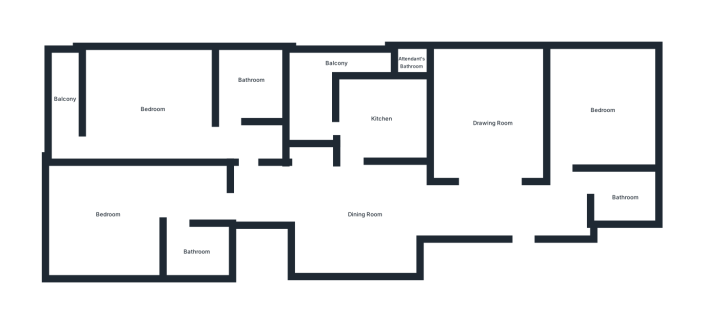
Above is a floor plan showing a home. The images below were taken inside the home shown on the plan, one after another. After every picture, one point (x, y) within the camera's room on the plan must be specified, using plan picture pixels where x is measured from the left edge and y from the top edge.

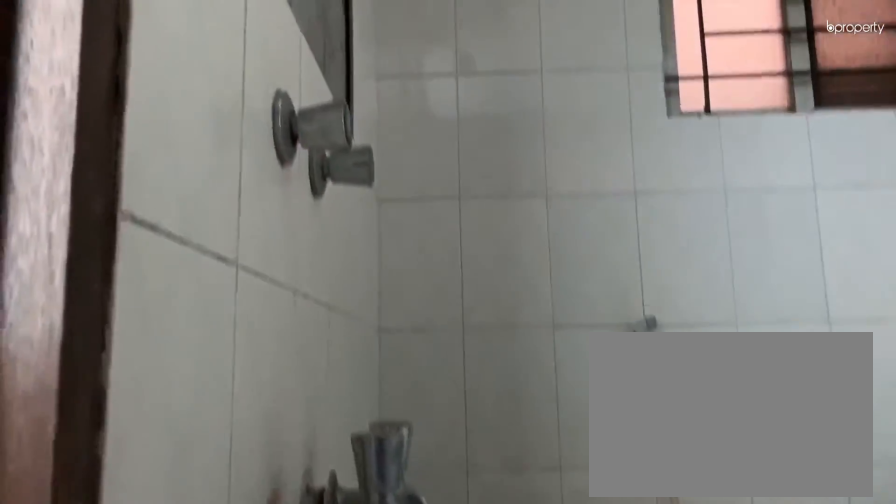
(197, 250)
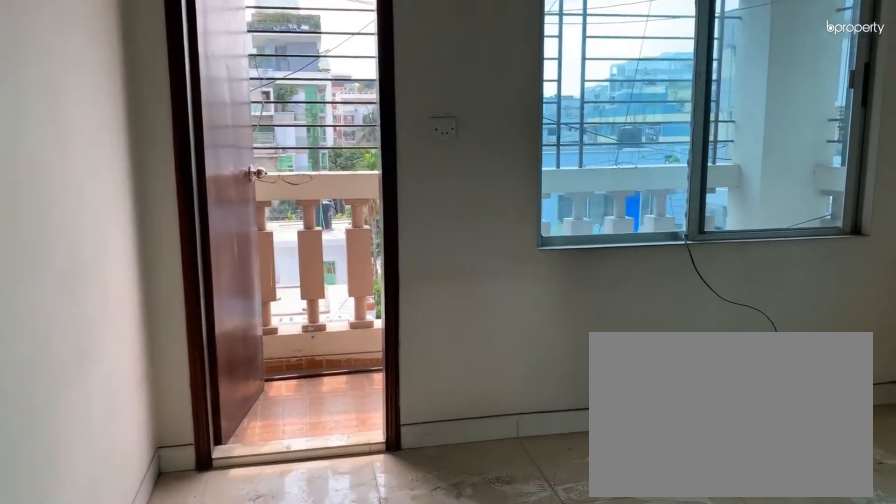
(155, 111)
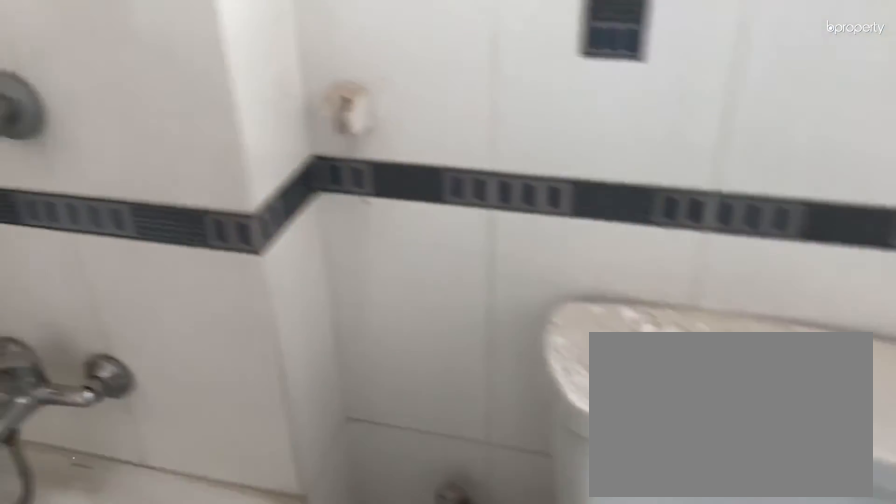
(253, 80)
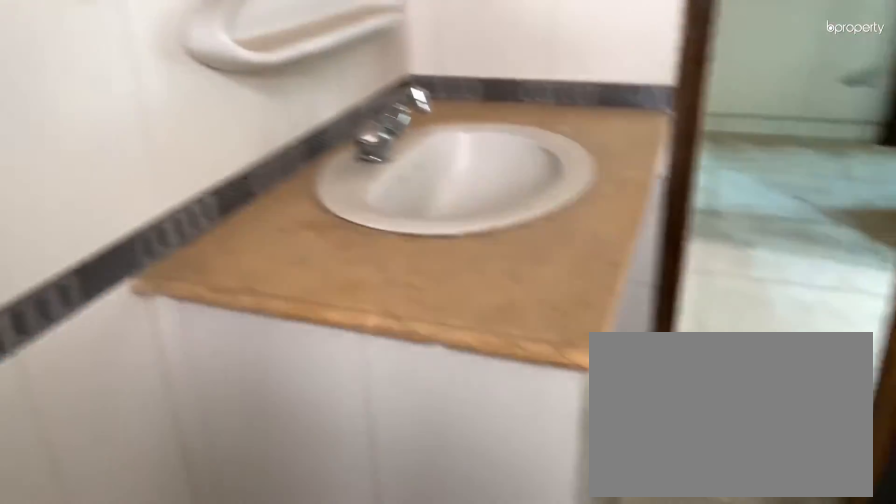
(253, 80)
